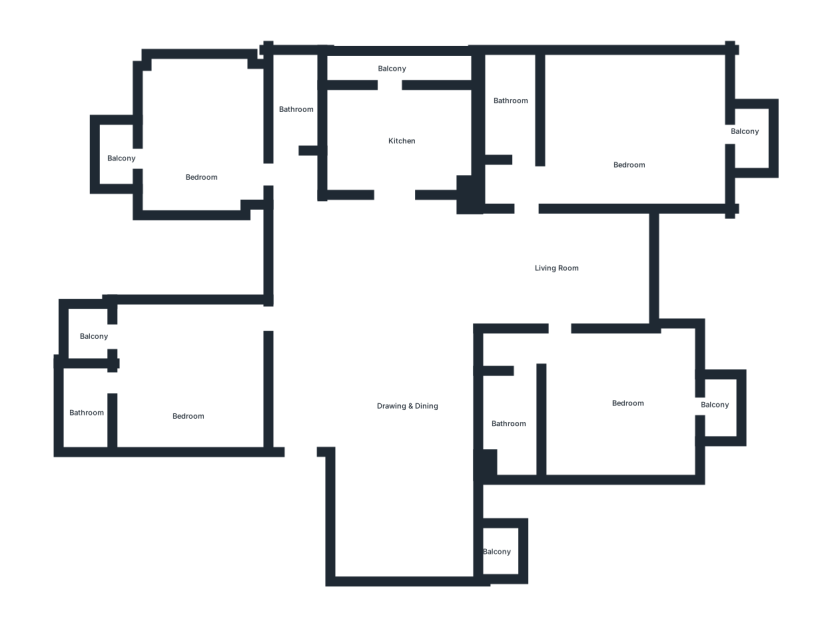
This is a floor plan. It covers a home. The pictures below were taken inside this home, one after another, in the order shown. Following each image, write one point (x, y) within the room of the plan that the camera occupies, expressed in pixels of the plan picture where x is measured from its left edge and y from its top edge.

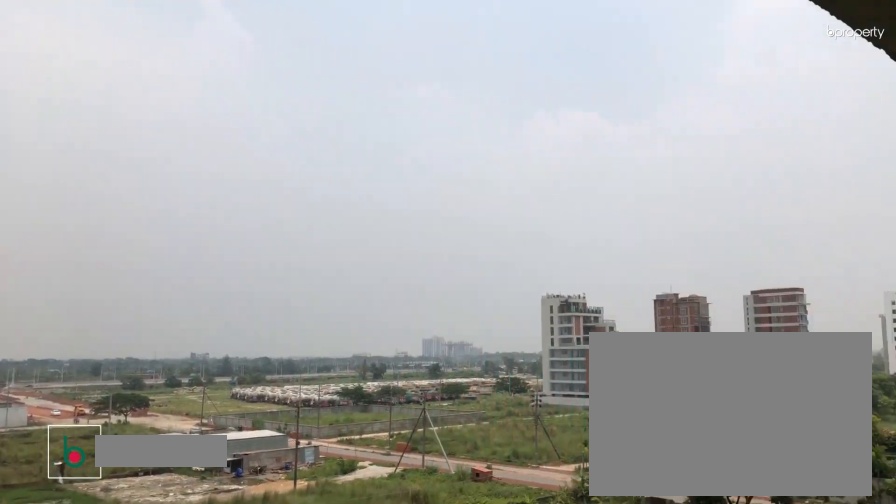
(119, 157)
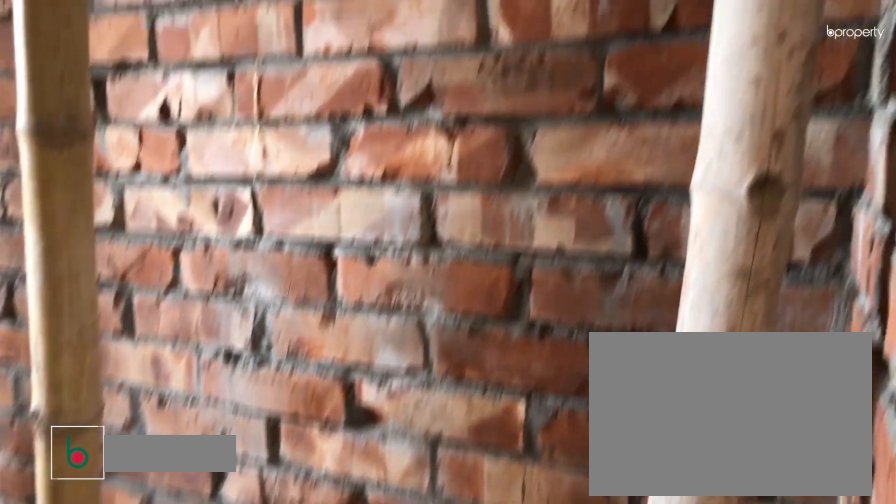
(296, 83)
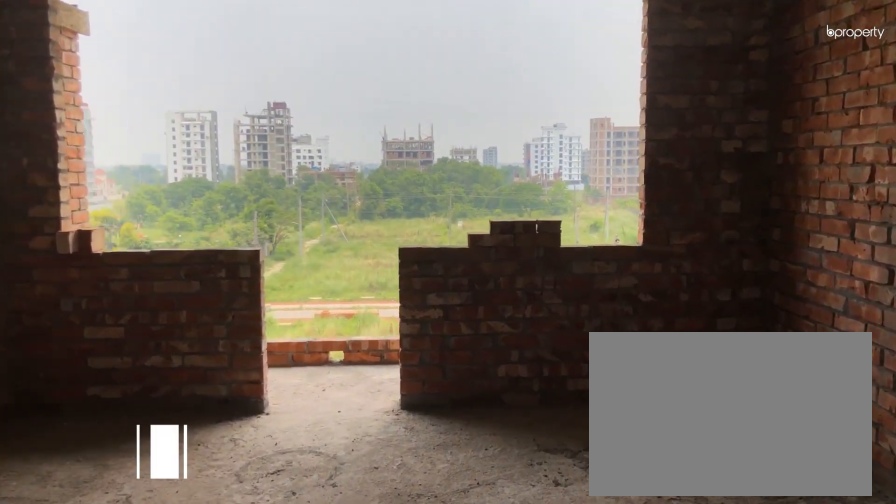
(393, 135)
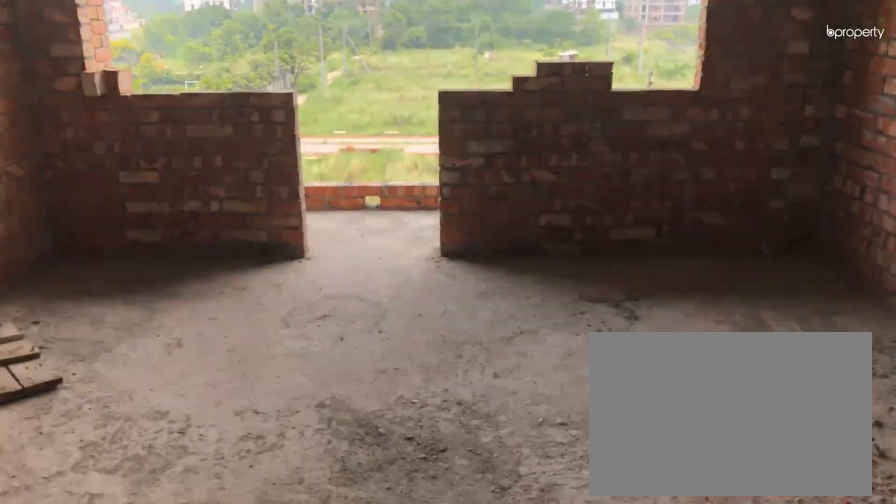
(393, 147)
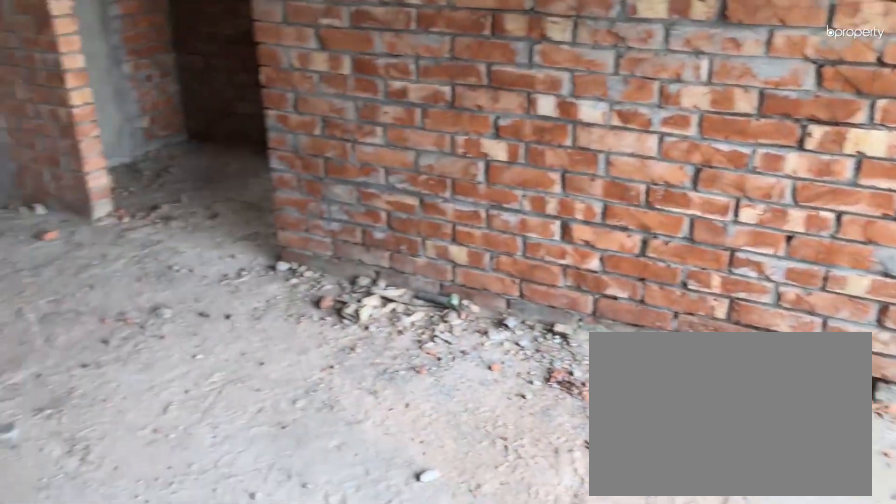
(575, 268)
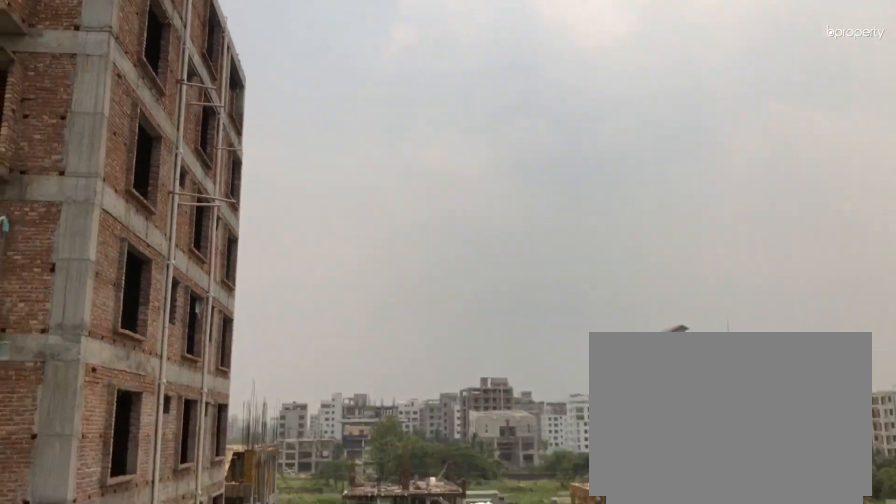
(746, 132)
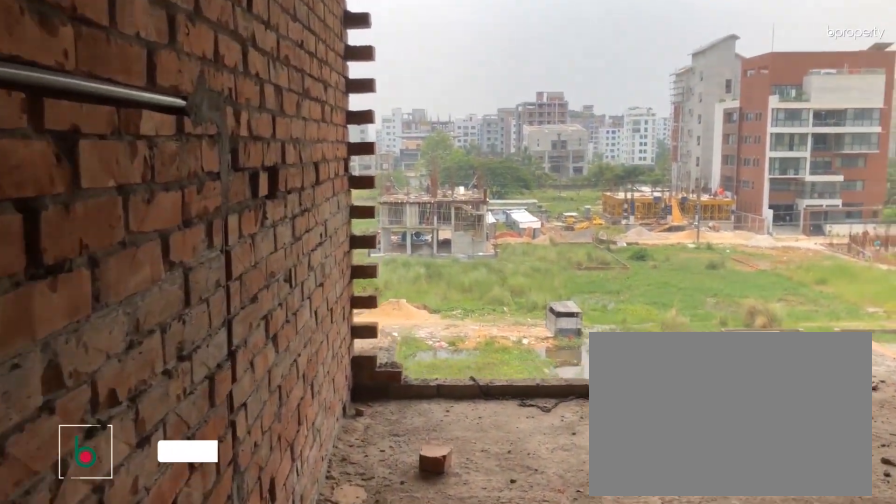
(616, 402)
